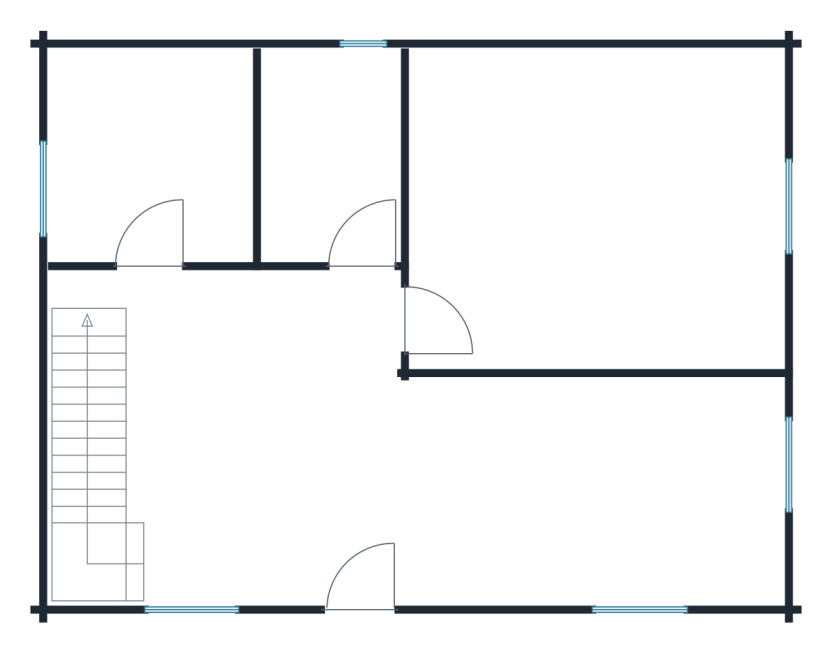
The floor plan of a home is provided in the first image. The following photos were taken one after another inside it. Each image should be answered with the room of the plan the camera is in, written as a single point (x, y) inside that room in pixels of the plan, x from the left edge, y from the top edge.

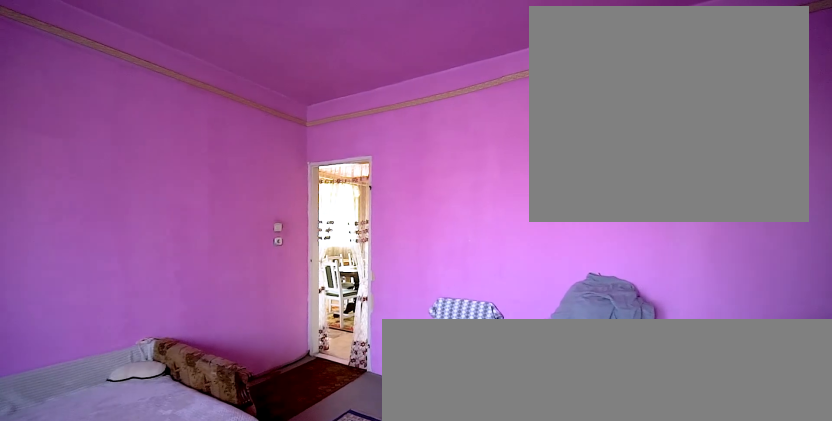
(603, 223)
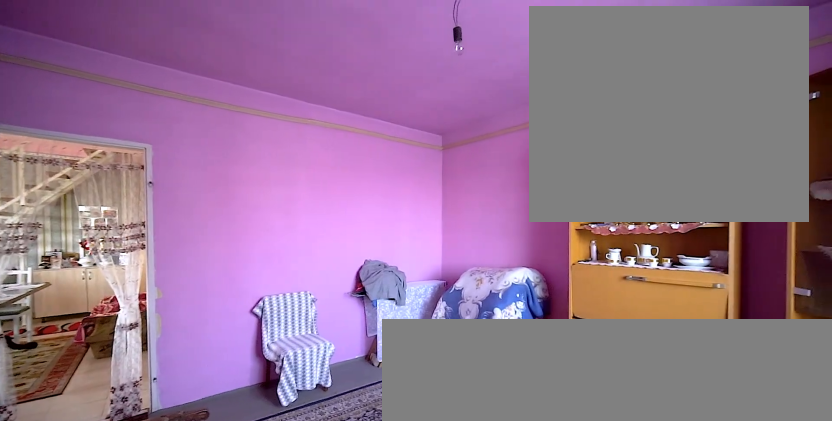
(603, 223)
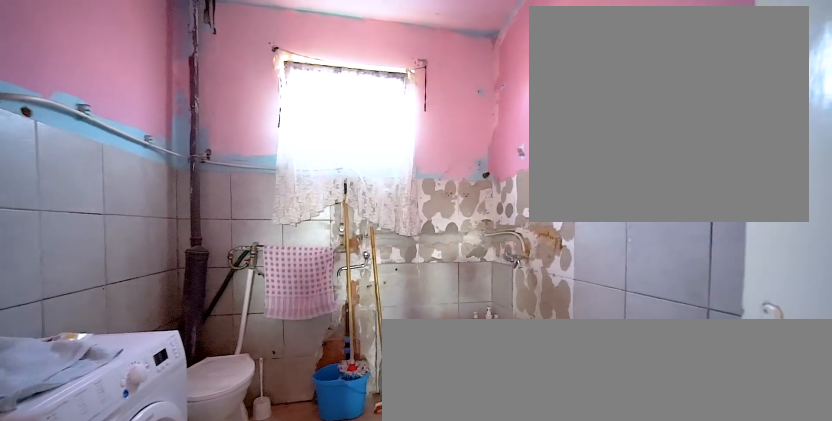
(331, 164)
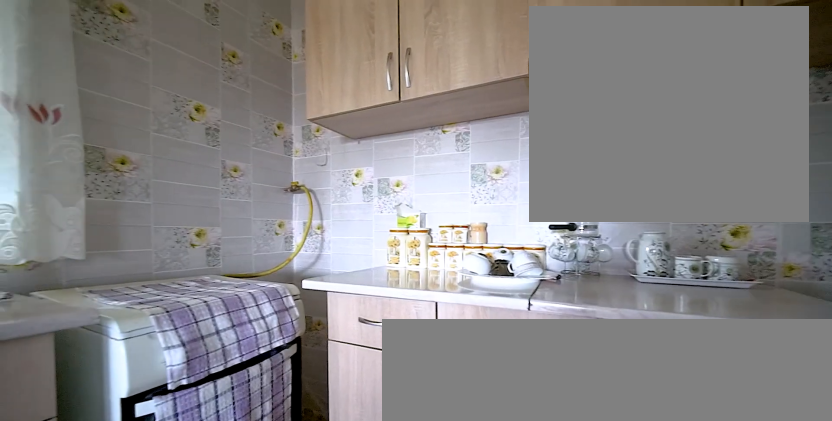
(160, 176)
